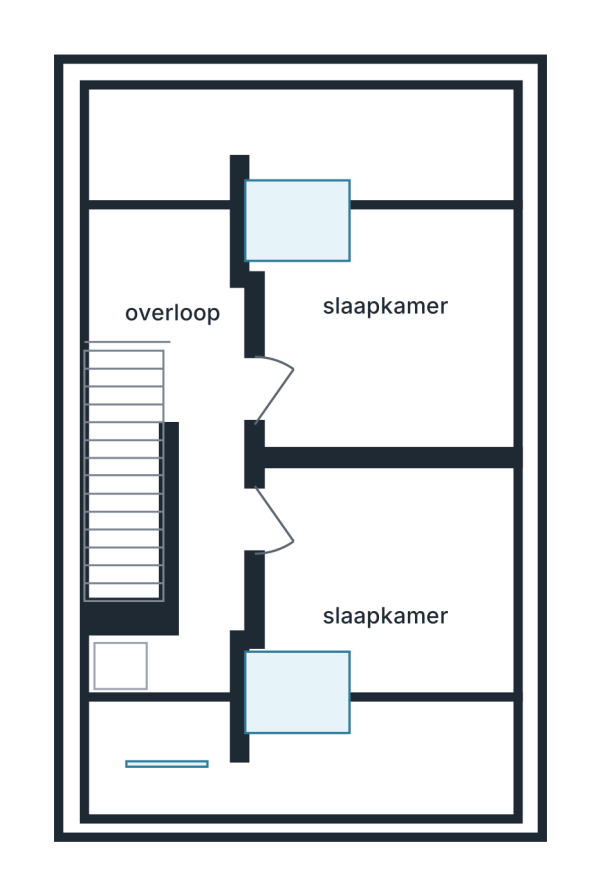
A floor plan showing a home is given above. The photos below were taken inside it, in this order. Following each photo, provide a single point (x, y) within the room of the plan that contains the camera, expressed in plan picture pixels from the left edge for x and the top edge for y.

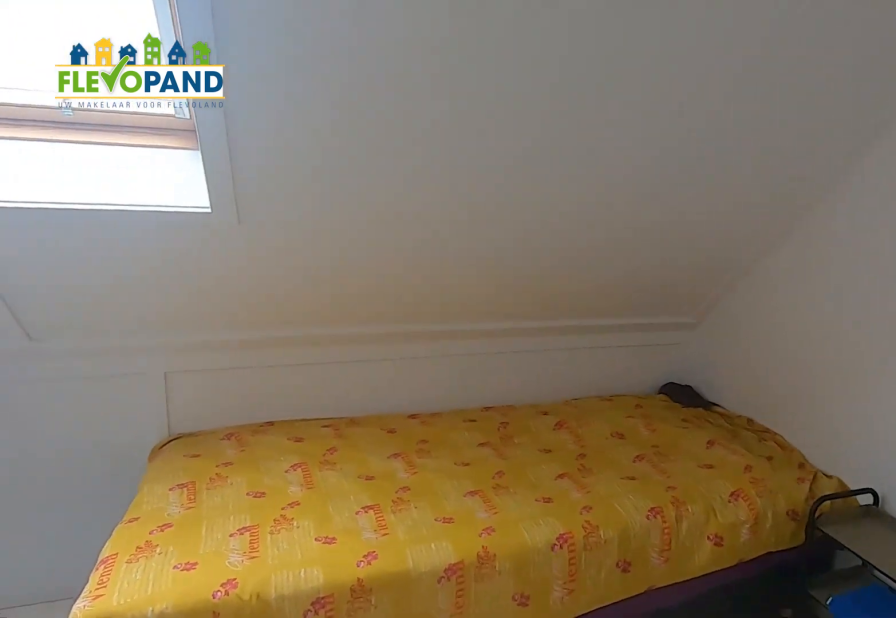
(389, 410)
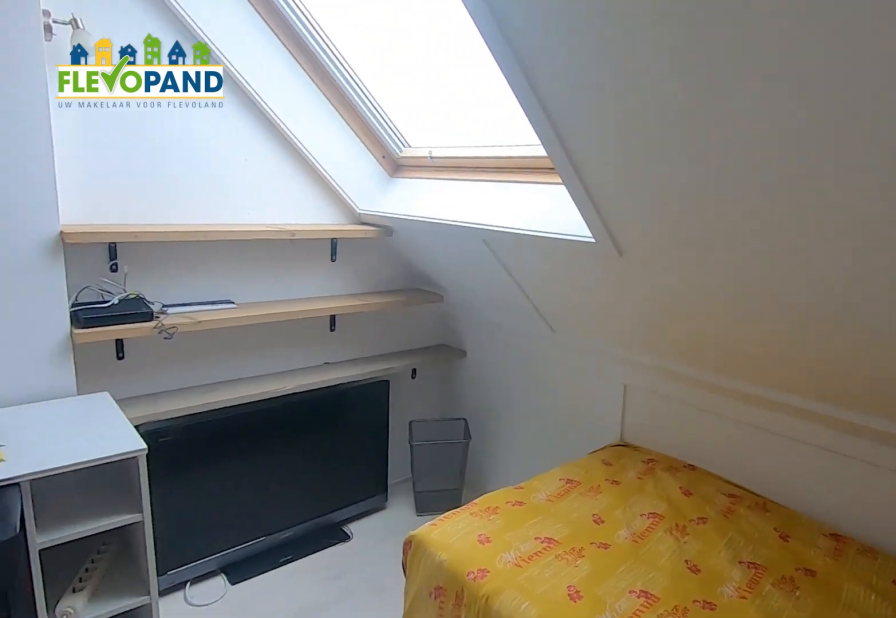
(389, 410)
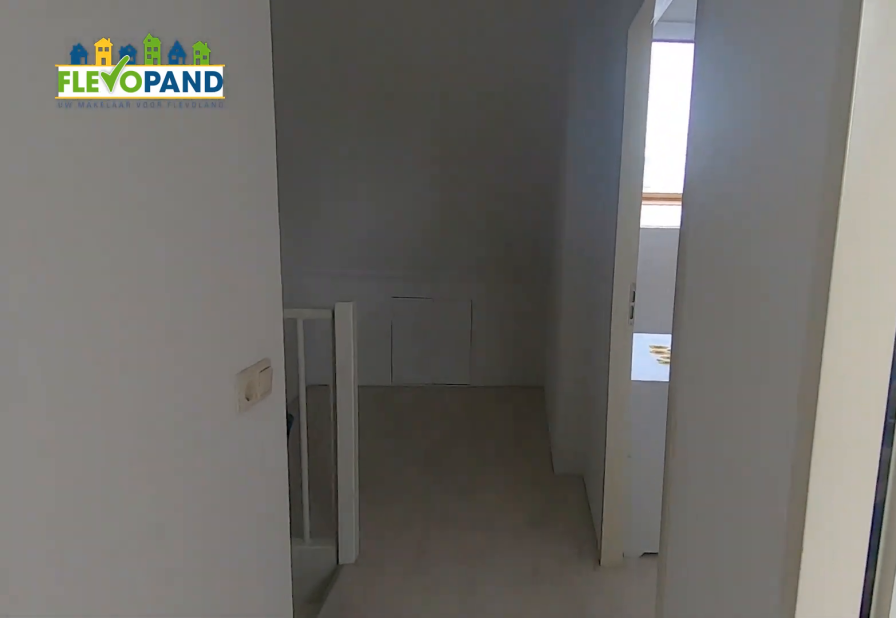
(125, 664)
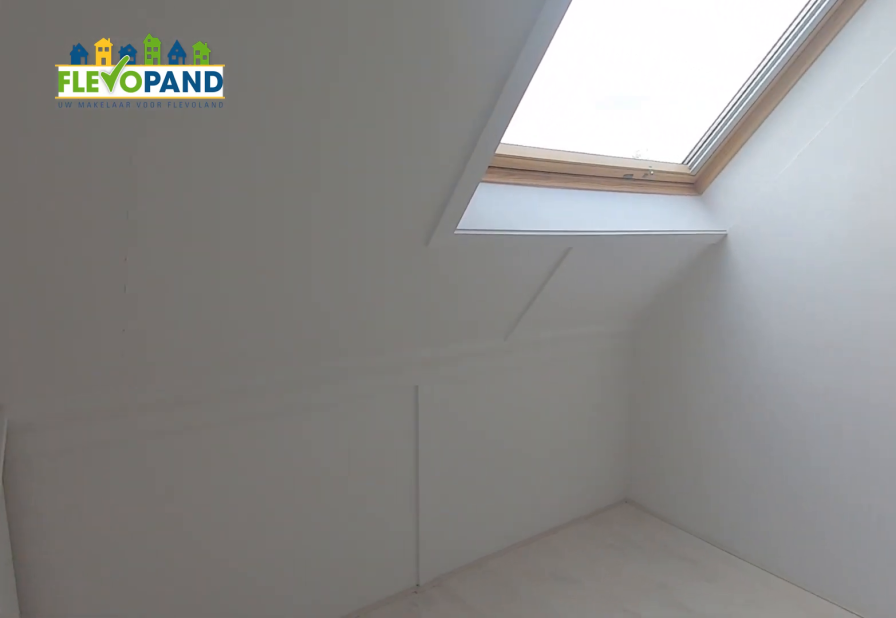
(381, 587)
